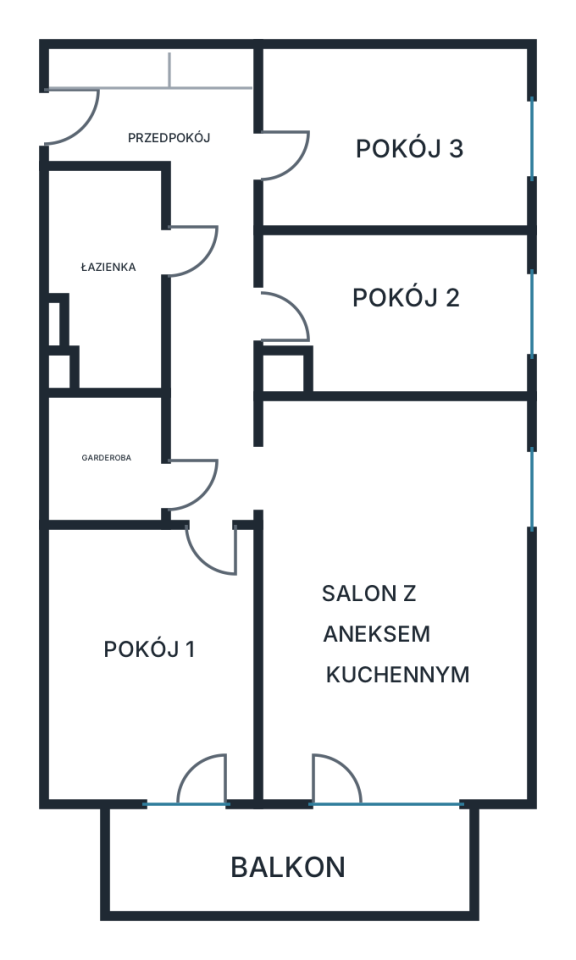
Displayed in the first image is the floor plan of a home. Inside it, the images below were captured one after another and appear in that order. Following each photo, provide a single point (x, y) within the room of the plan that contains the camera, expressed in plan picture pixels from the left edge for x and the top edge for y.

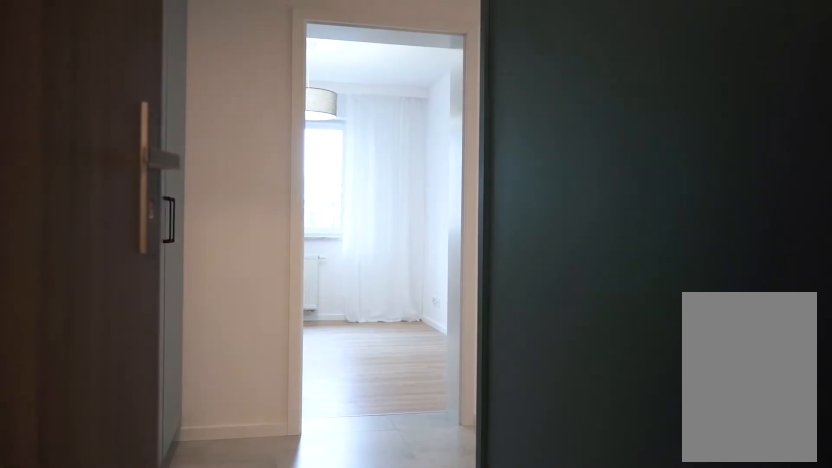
(190, 235)
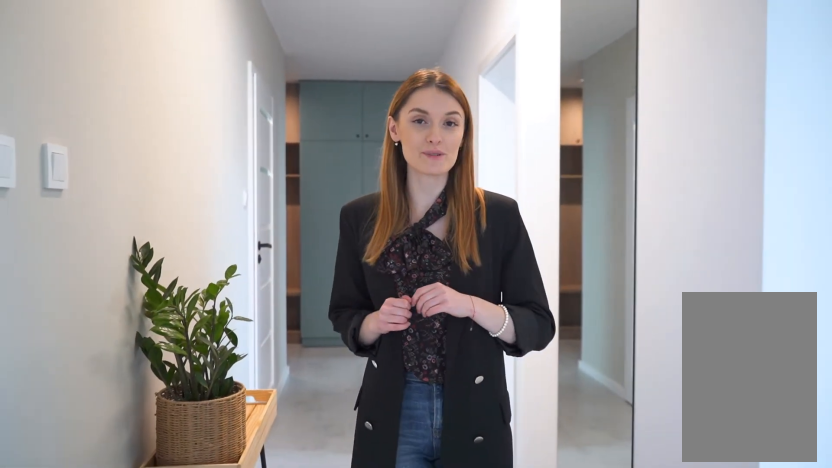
(190, 235)
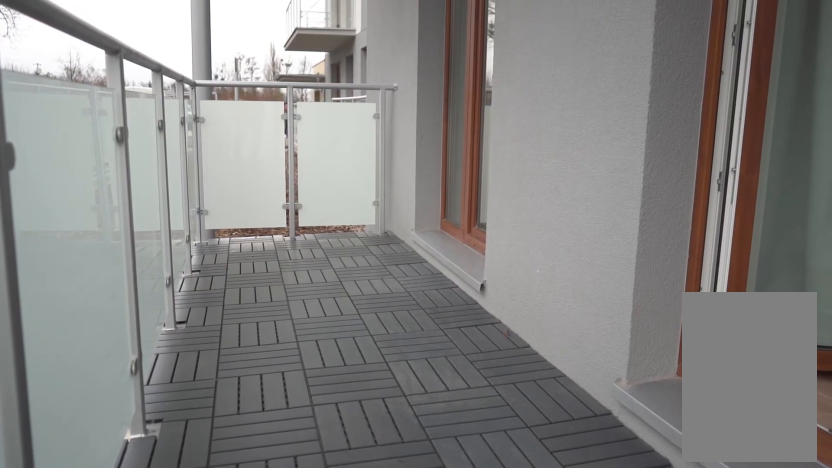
(290, 859)
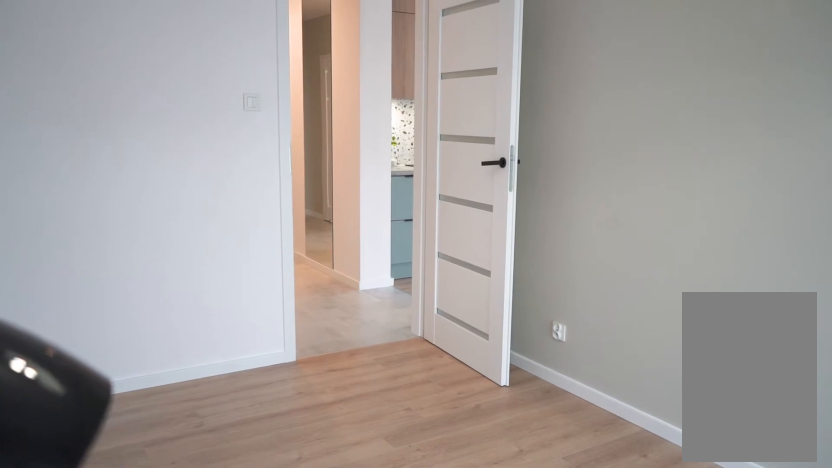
(148, 664)
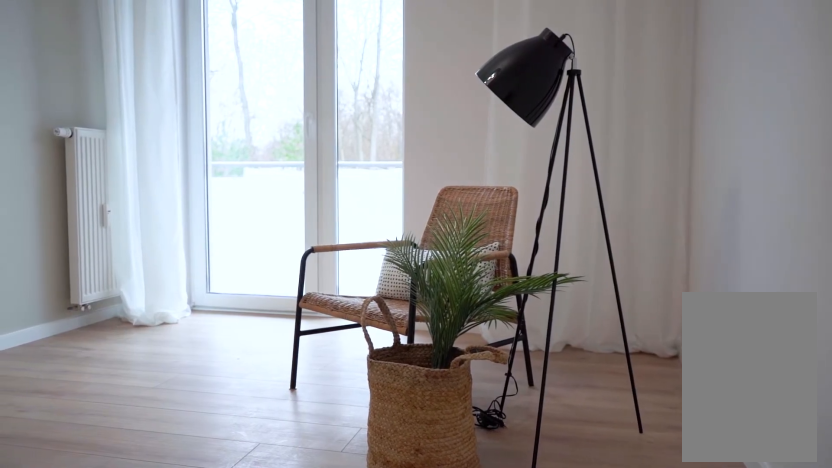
(148, 664)
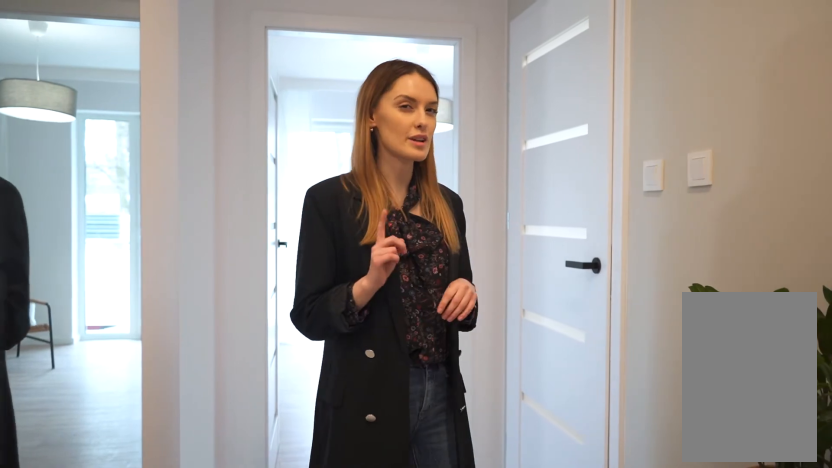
(190, 234)
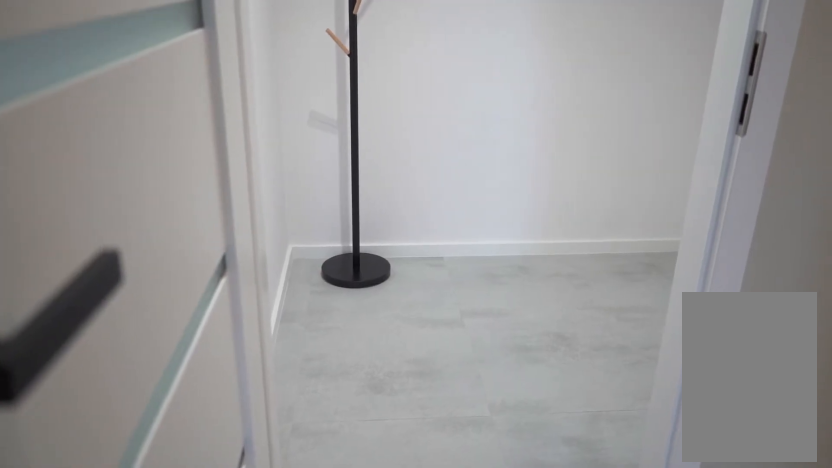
(108, 458)
